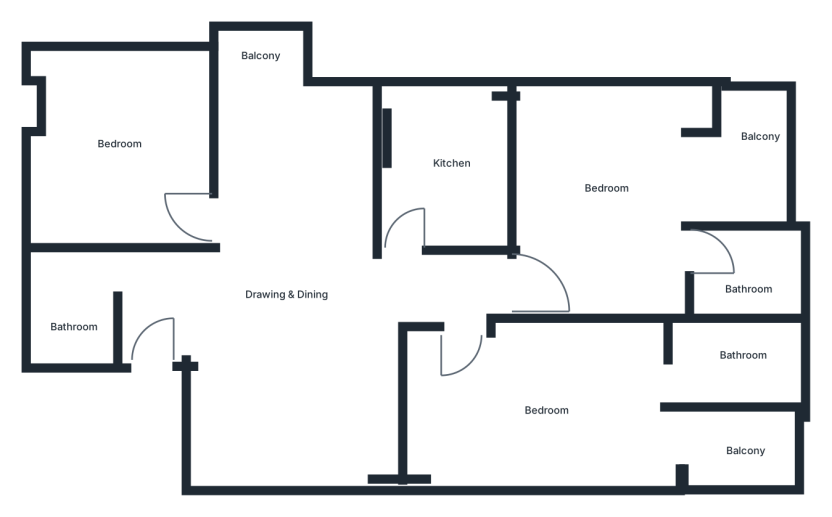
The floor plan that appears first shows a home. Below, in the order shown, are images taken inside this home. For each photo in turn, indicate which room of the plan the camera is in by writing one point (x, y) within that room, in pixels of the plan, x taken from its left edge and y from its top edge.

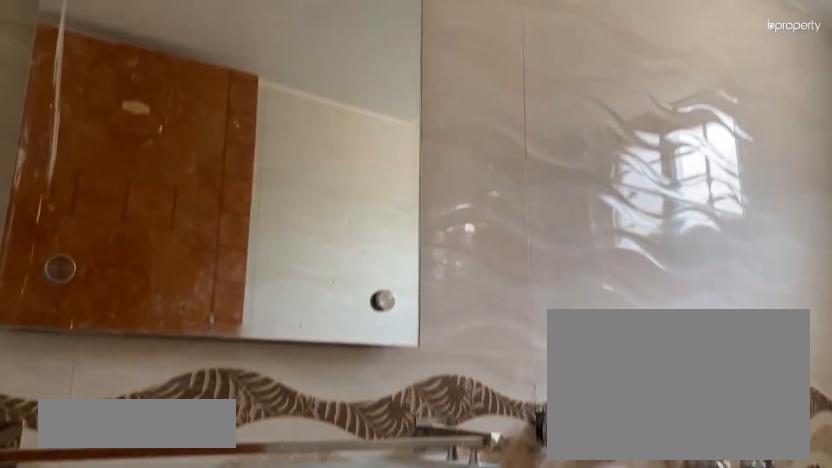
(723, 365)
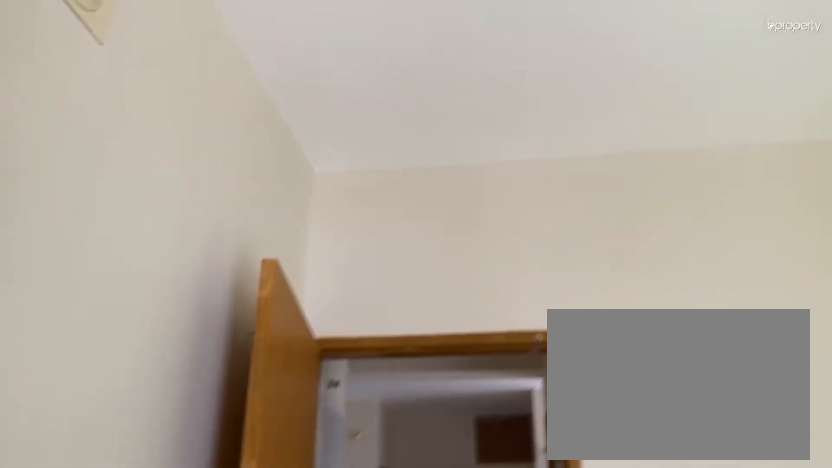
(621, 212)
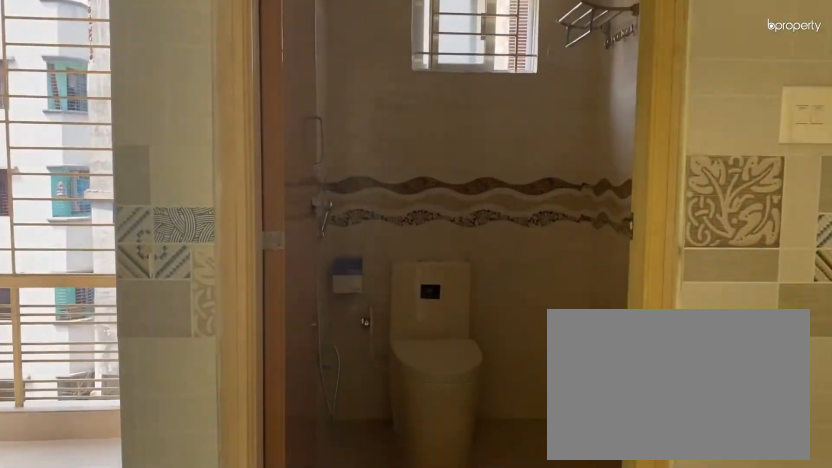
(659, 250)
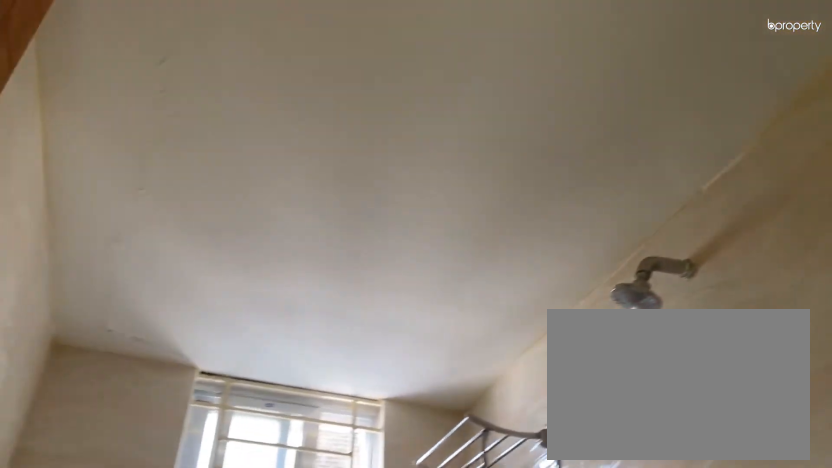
(742, 274)
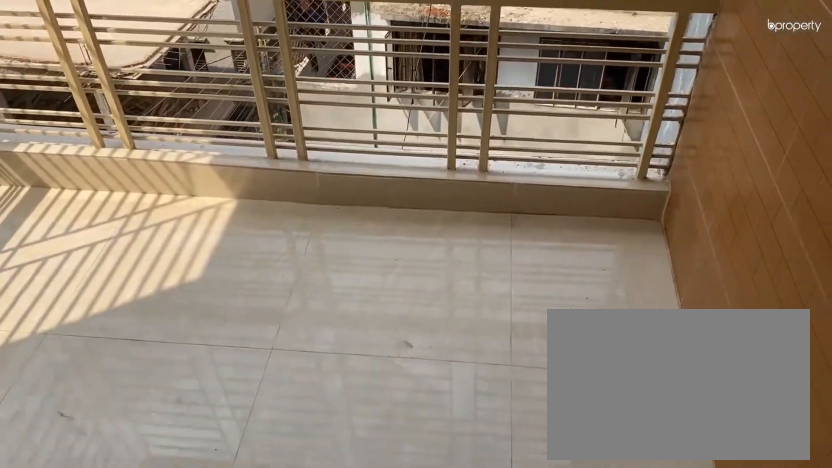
(748, 169)
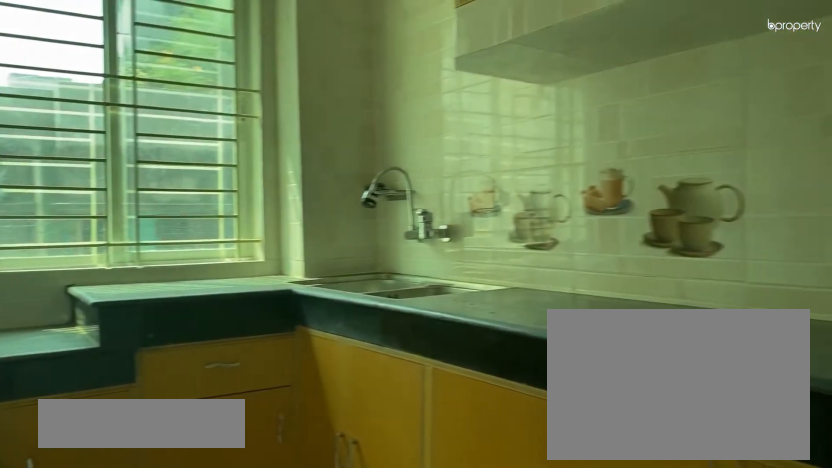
(447, 173)
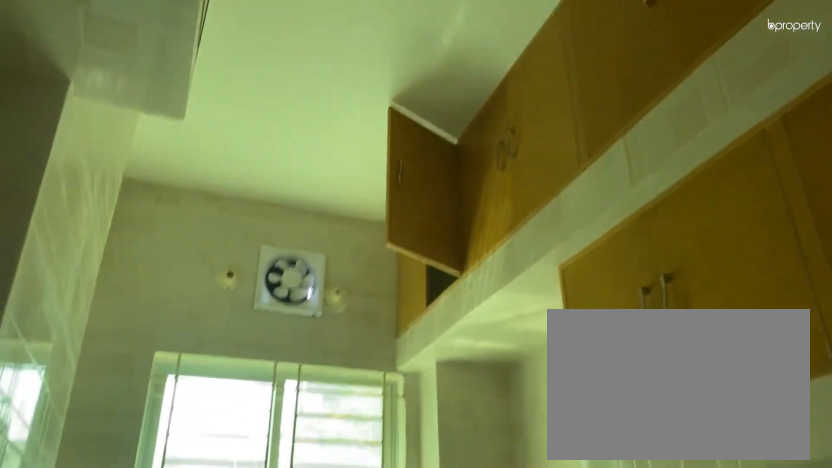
(447, 173)
